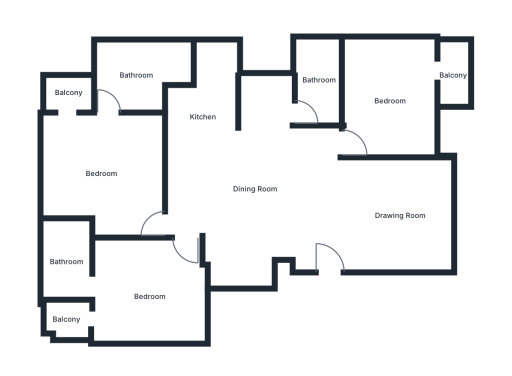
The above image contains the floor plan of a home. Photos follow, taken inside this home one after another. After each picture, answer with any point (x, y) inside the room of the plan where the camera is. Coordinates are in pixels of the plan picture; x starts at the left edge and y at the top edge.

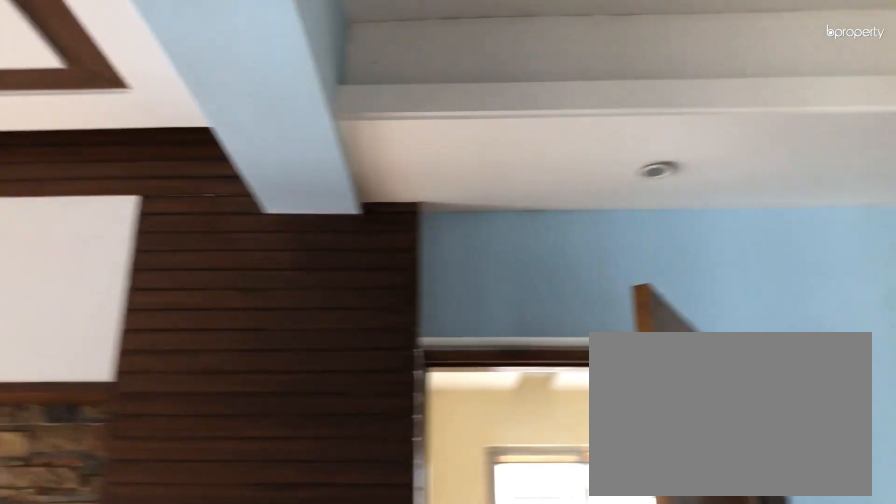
(400, 214)
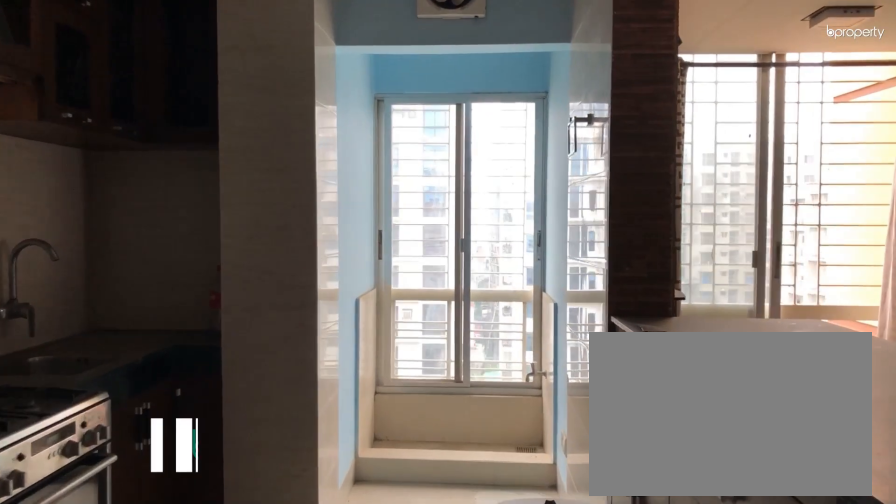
(203, 116)
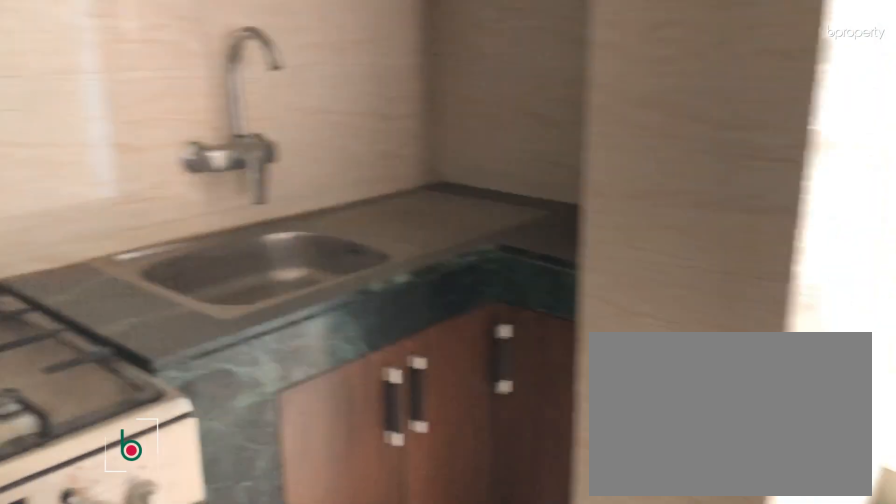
(203, 116)
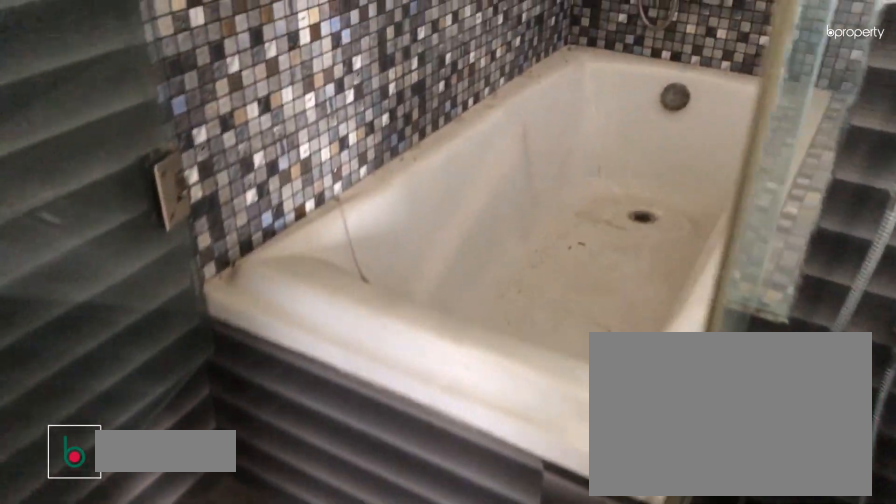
(66, 262)
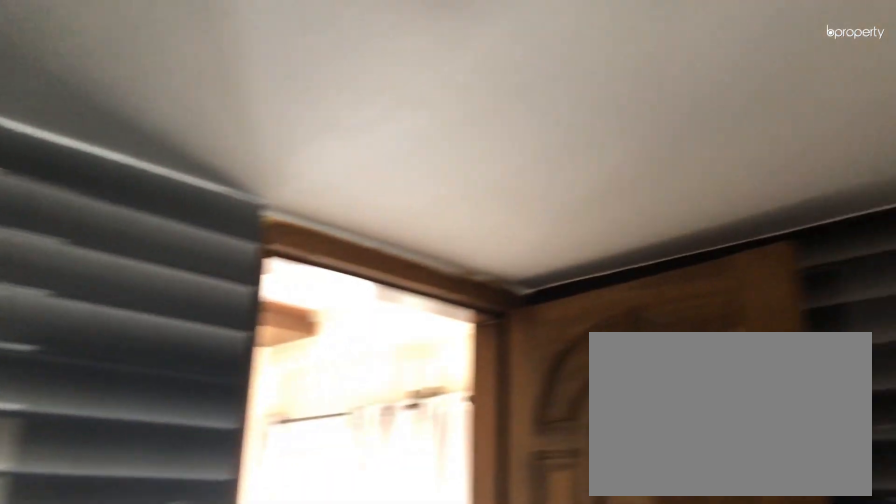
(66, 262)
